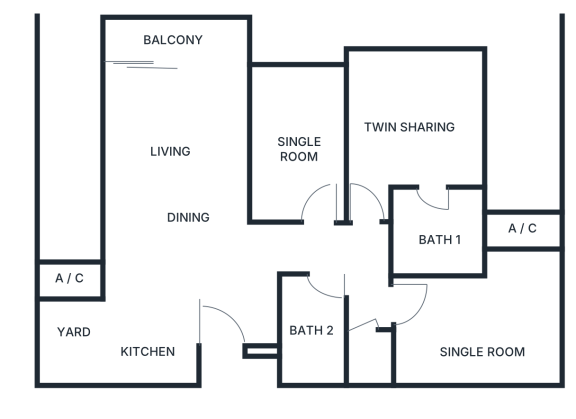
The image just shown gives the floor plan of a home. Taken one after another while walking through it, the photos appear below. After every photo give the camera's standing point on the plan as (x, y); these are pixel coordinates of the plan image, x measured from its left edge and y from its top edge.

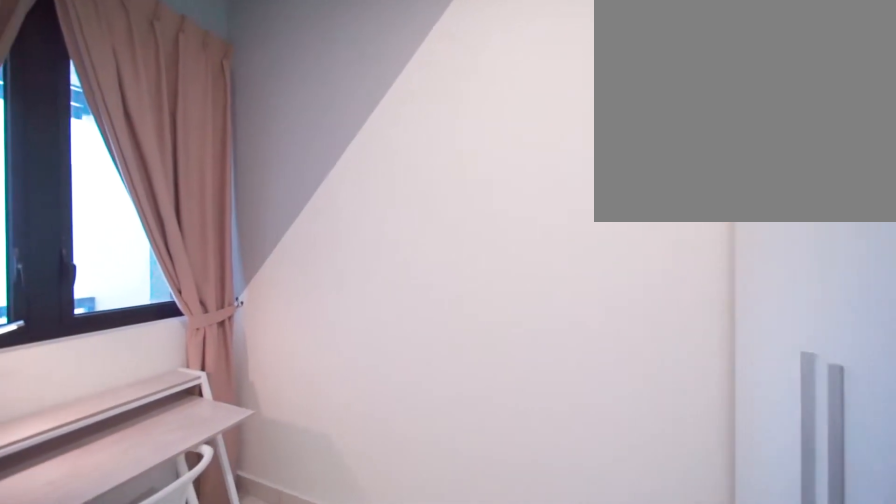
(476, 332)
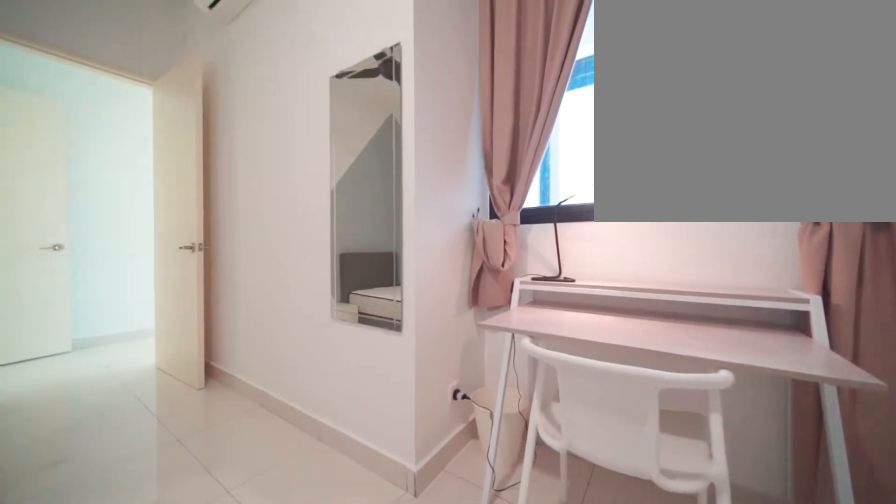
(531, 314)
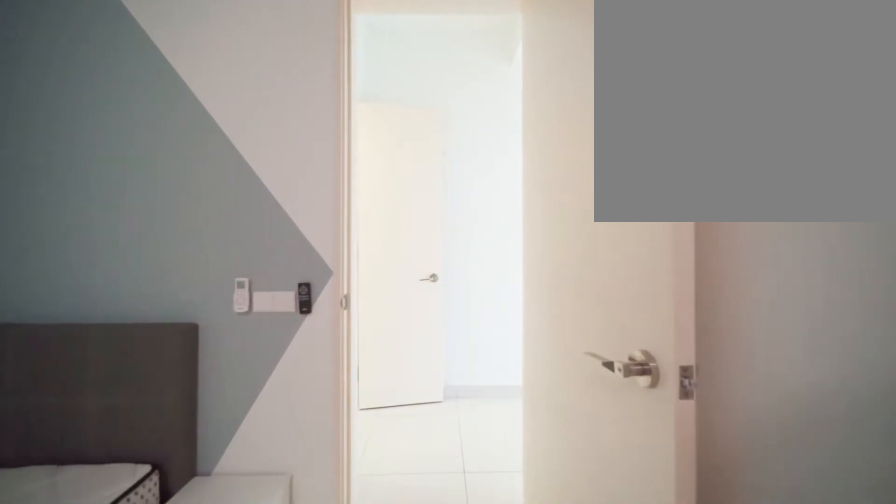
(404, 318)
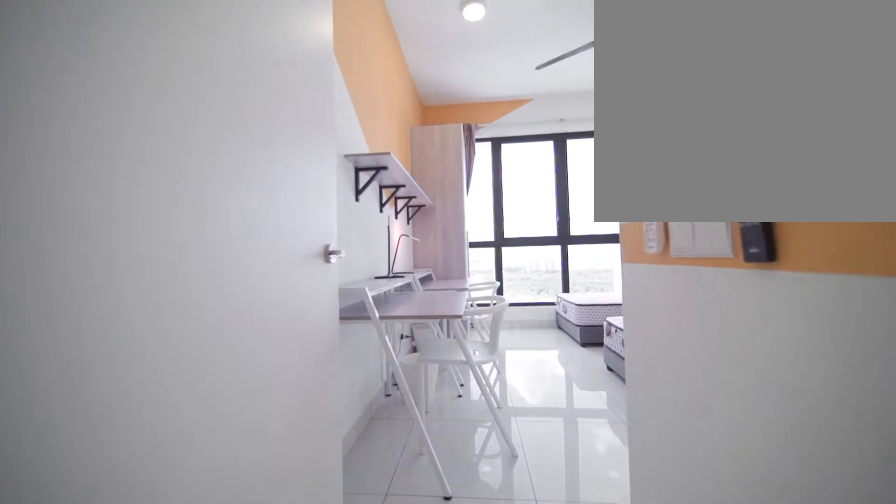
(374, 185)
